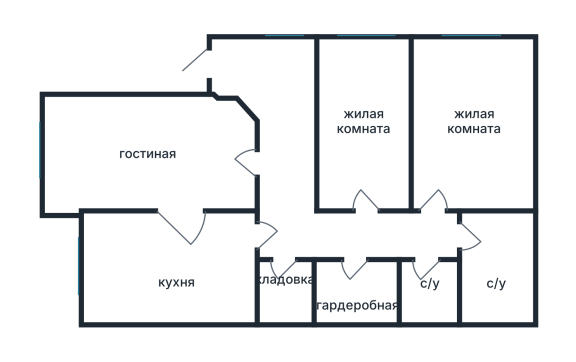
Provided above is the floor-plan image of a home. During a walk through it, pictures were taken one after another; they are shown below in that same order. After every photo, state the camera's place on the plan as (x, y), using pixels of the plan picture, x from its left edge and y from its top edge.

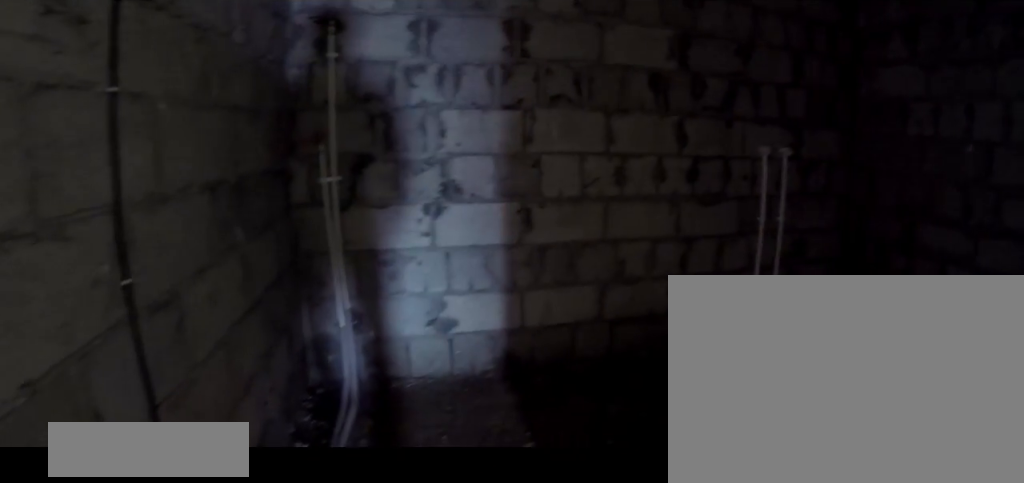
(461, 237)
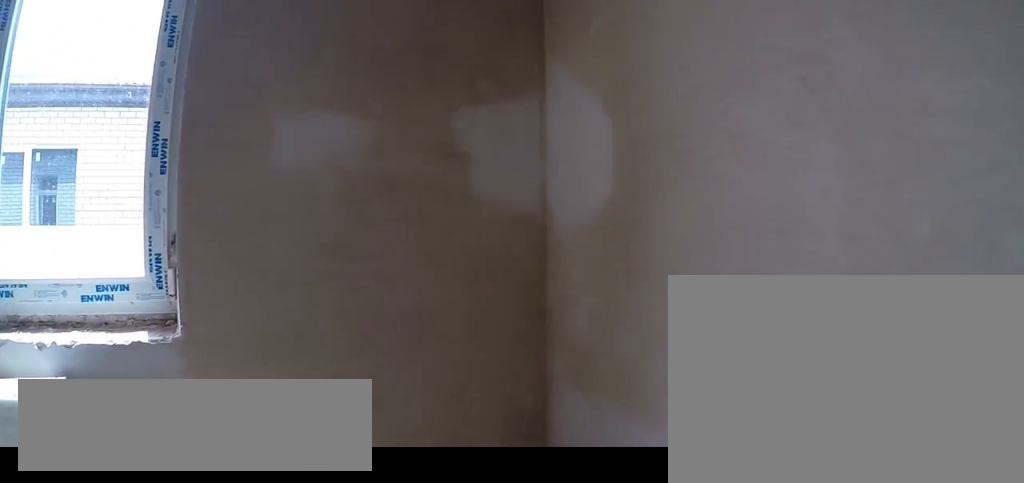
(495, 95)
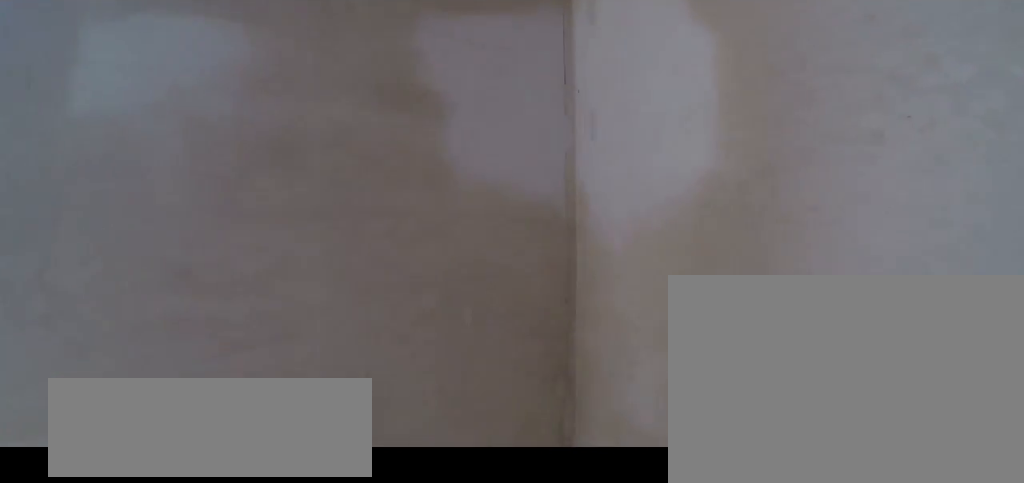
(508, 73)
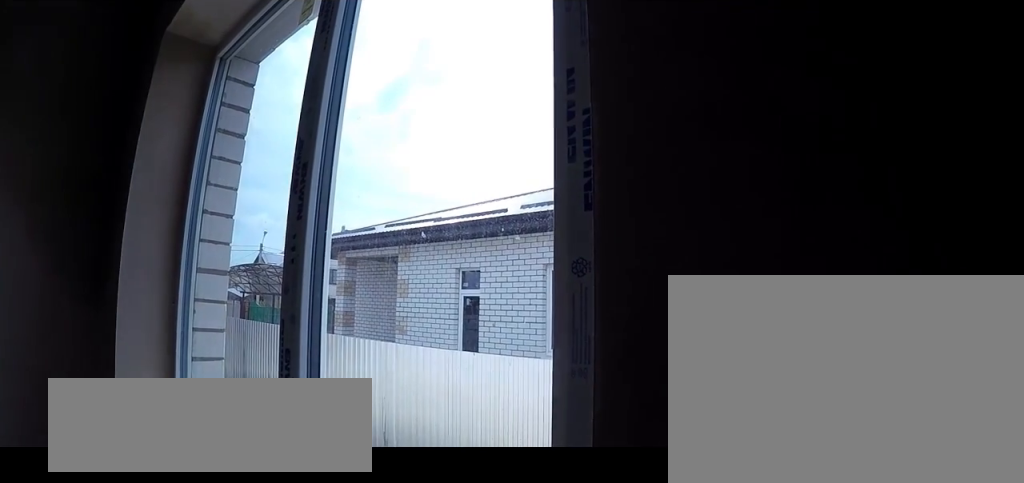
(516, 61)
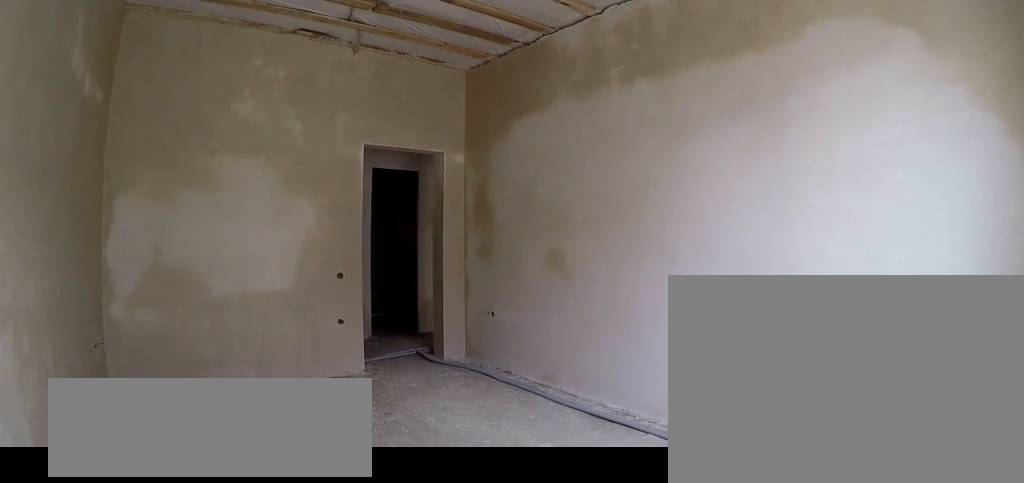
(515, 61)
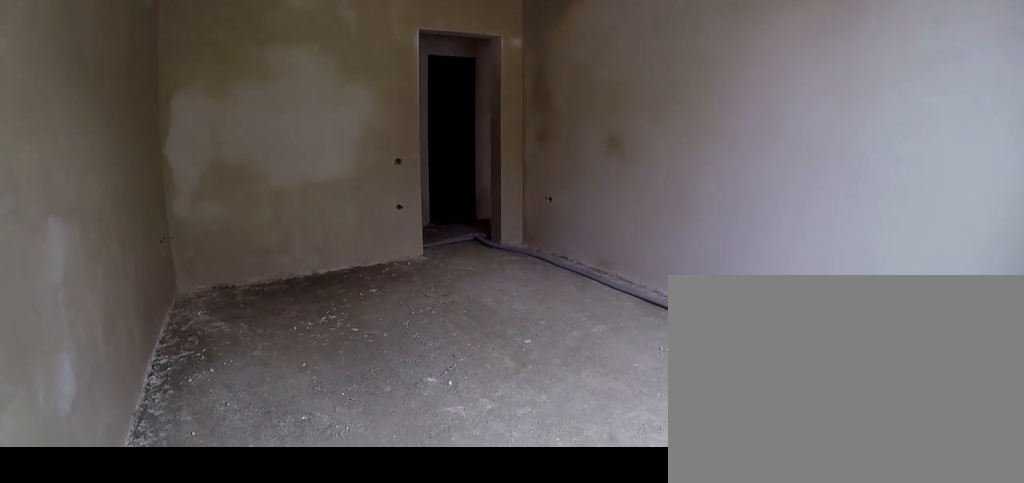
(516, 61)
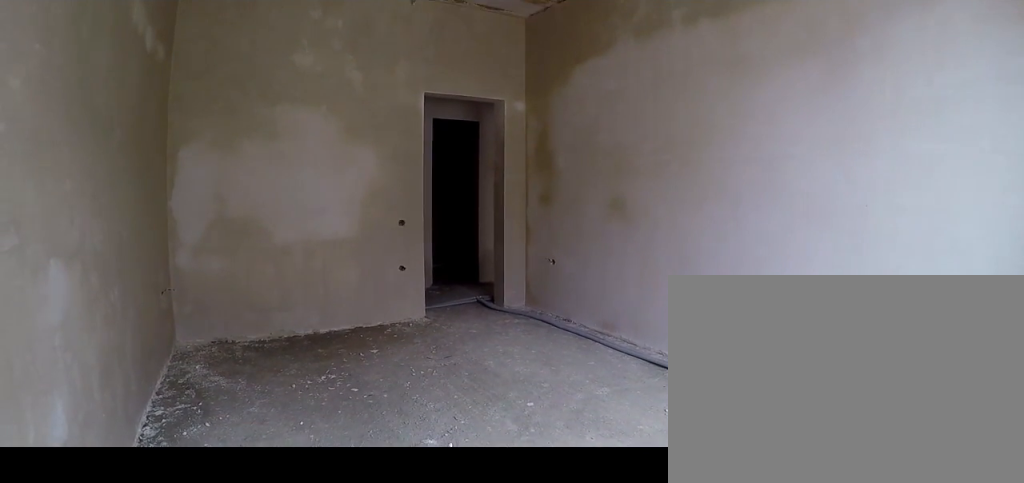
(516, 61)
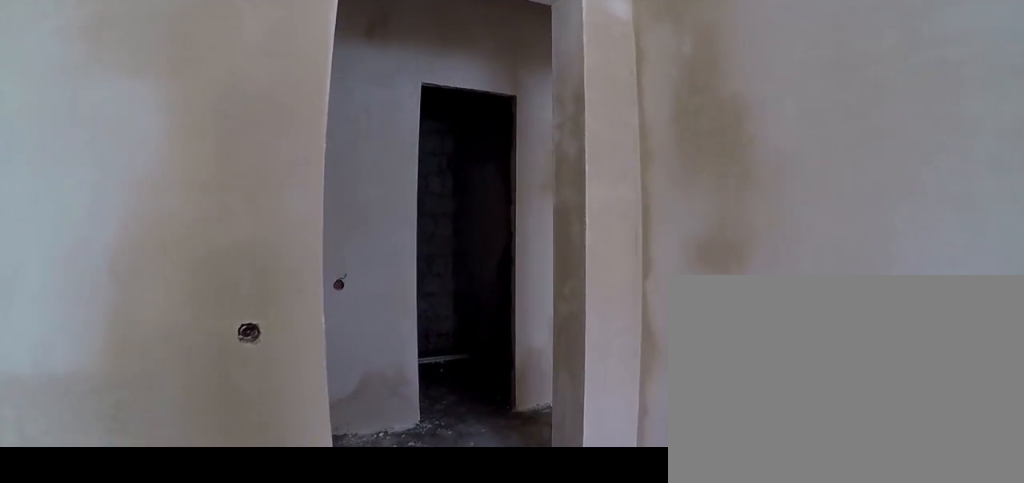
(453, 171)
